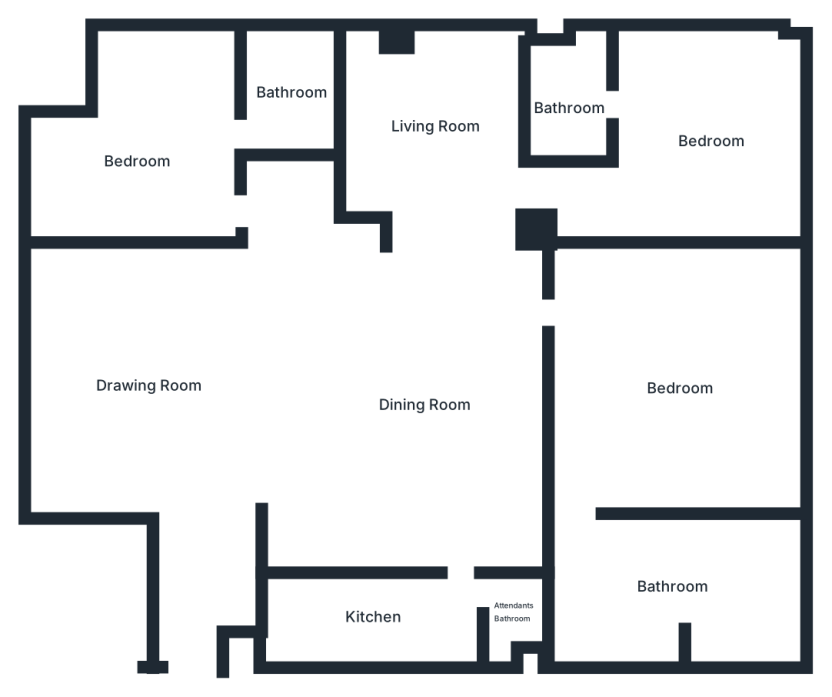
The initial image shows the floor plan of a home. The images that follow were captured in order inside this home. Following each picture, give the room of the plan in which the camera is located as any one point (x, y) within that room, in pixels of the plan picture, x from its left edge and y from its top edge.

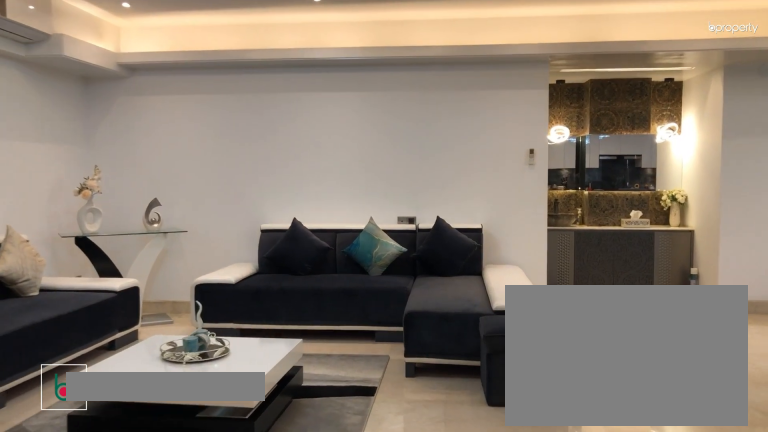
(147, 386)
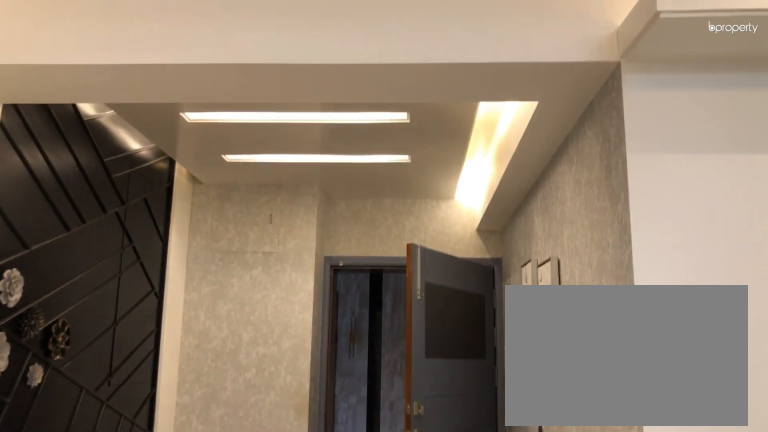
(147, 386)
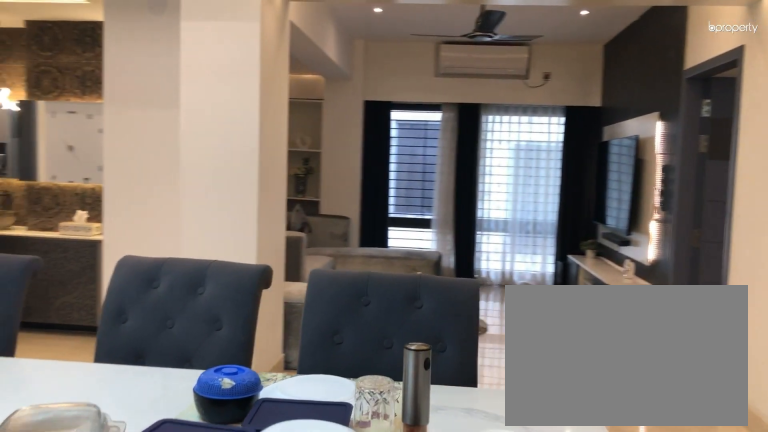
(425, 406)
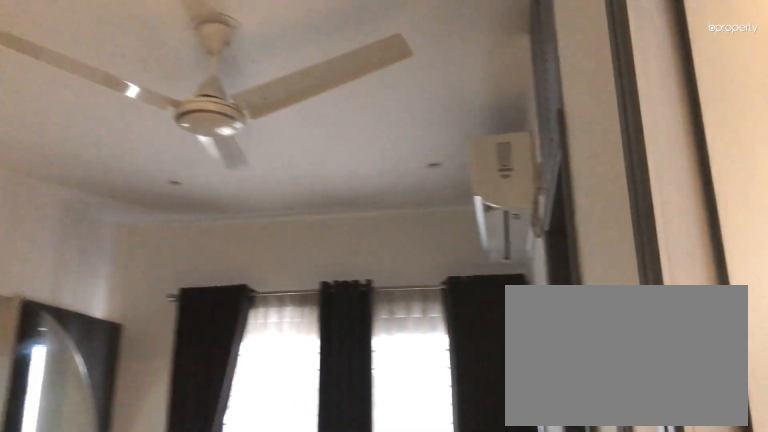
(142, 161)
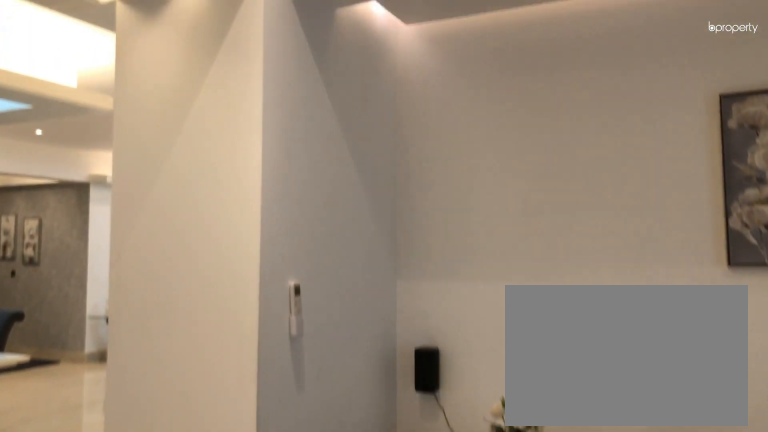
(432, 127)
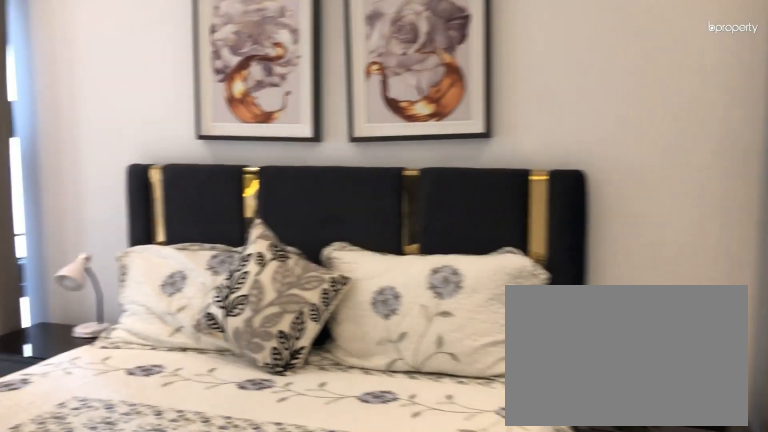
(711, 140)
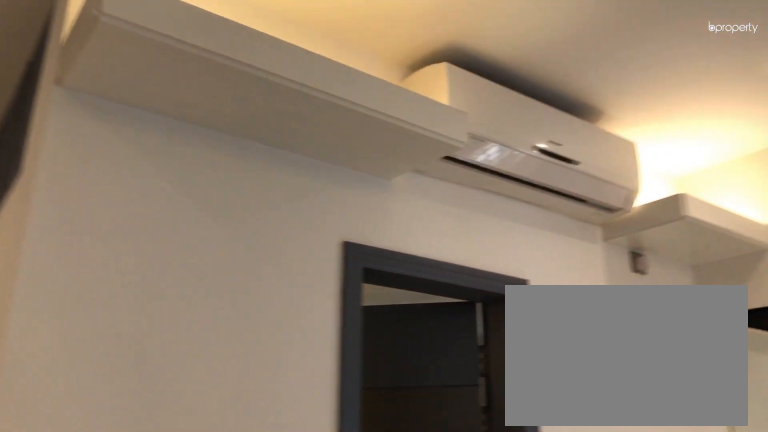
(710, 139)
